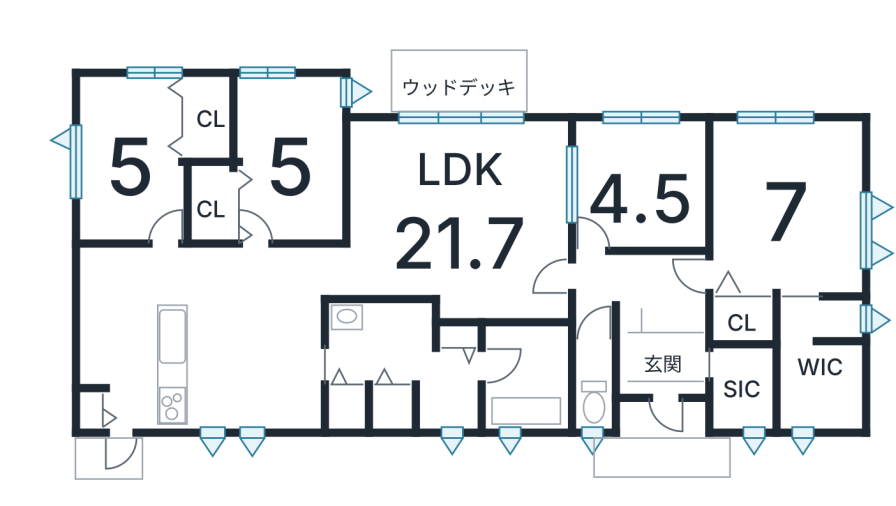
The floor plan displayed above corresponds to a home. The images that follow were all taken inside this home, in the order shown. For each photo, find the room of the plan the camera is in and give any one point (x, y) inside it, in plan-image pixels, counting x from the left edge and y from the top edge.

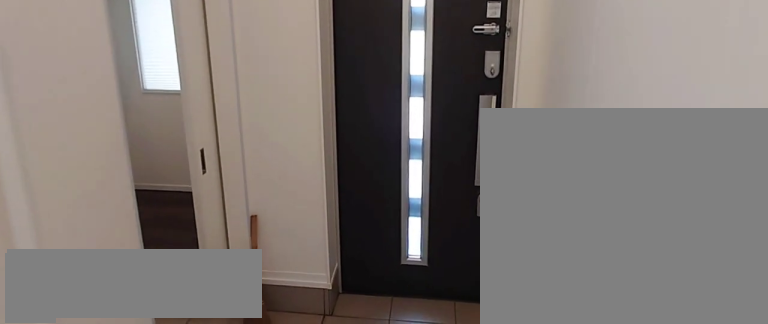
(668, 367)
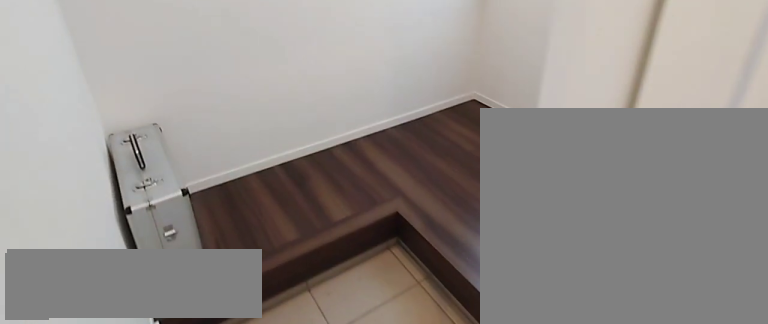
(668, 367)
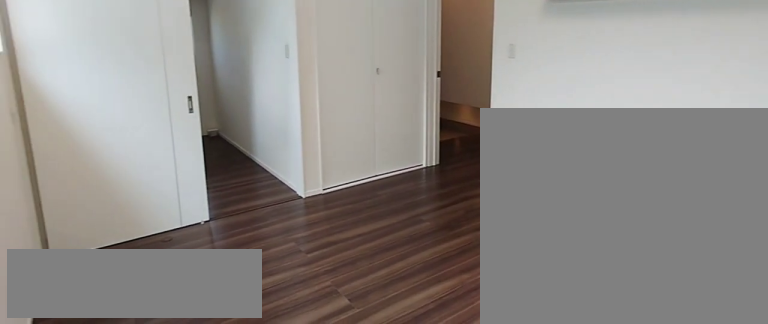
(781, 237)
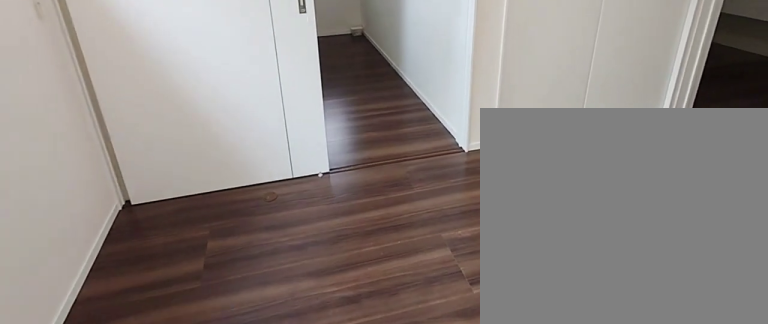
(781, 237)
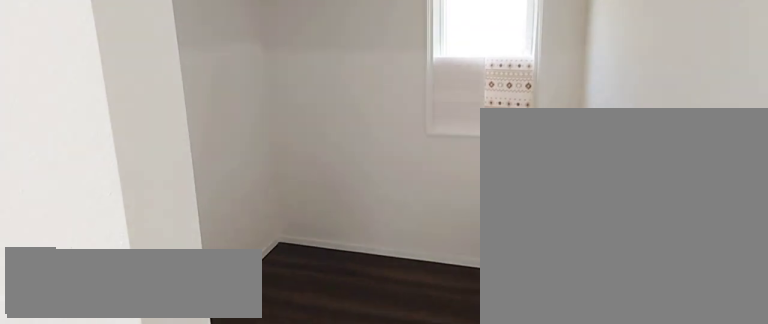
(821, 374)
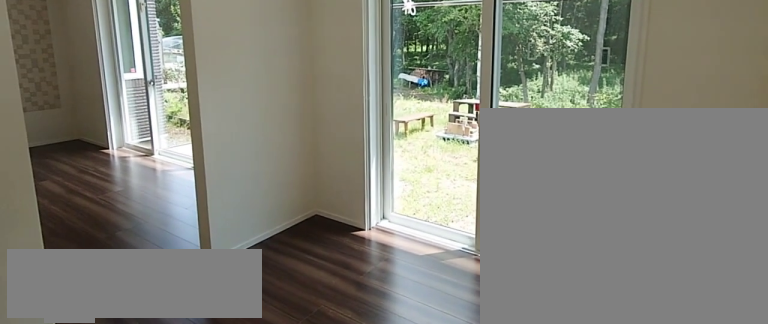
(646, 191)
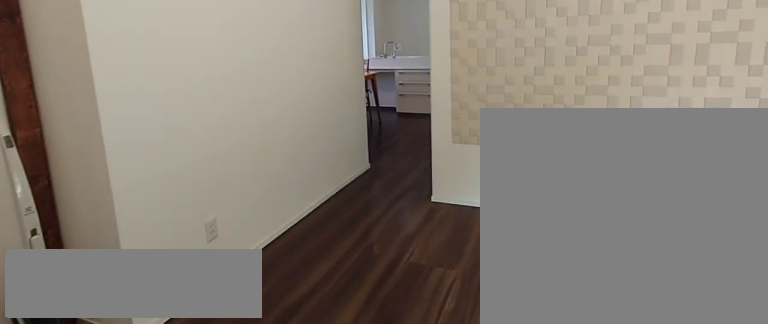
(461, 221)
